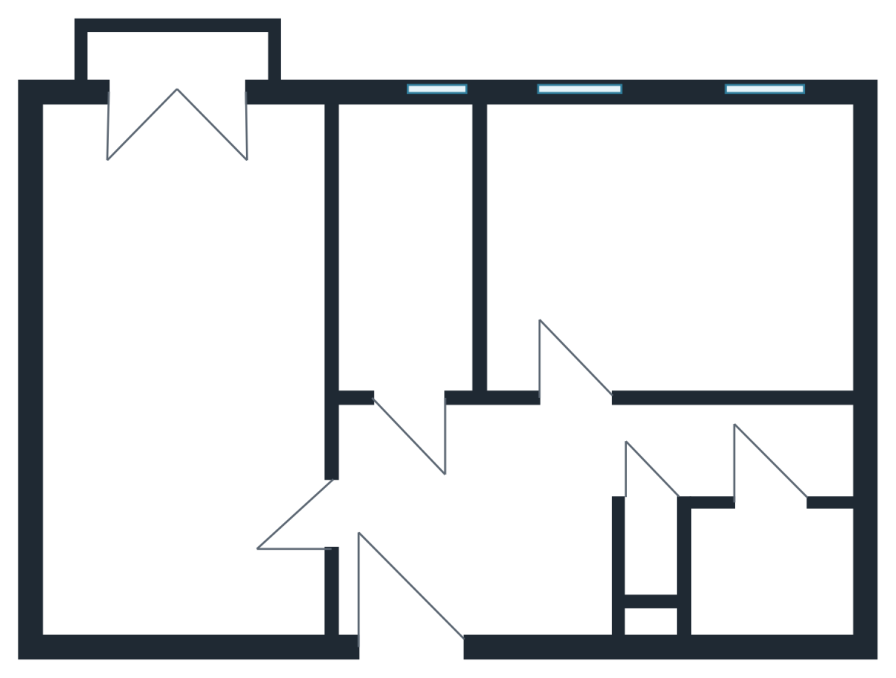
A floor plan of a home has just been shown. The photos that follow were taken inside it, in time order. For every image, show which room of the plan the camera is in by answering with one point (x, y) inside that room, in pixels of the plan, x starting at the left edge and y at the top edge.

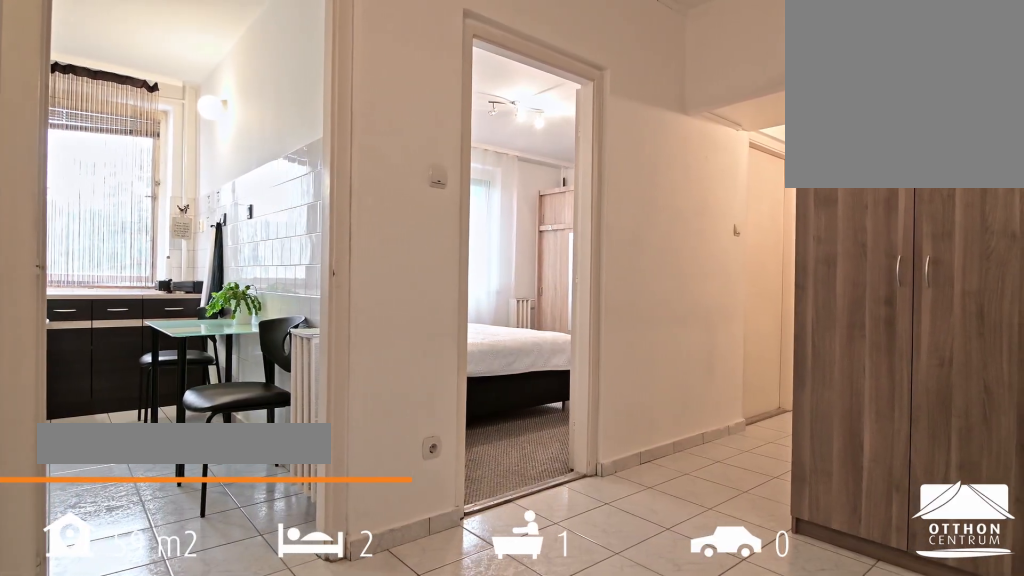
(477, 533)
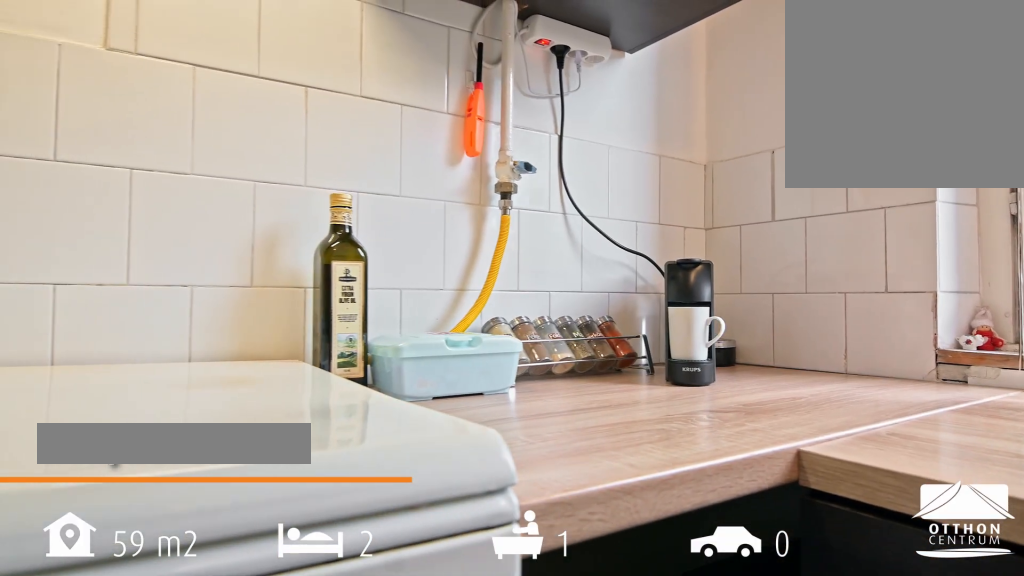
(416, 270)
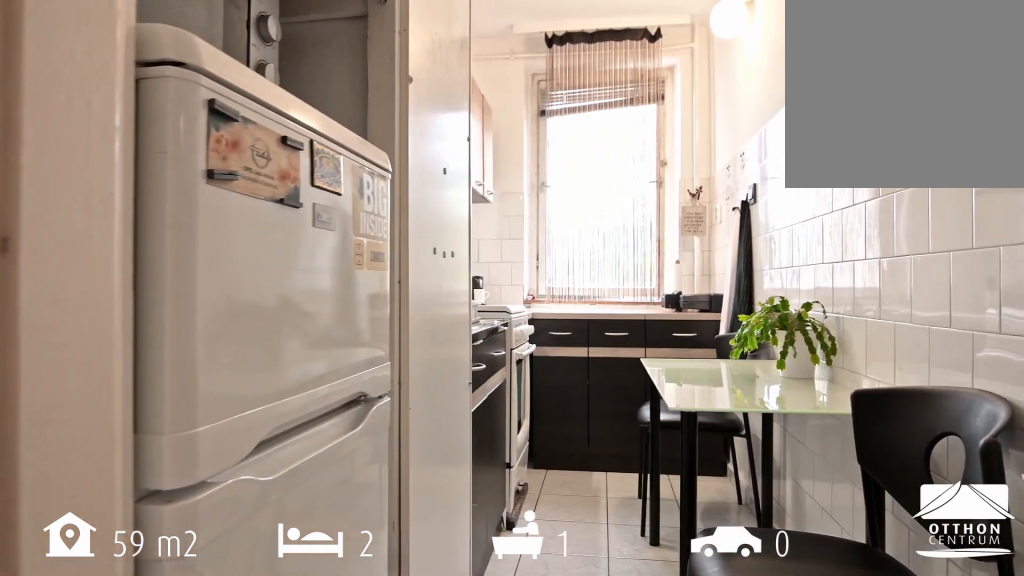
(416, 270)
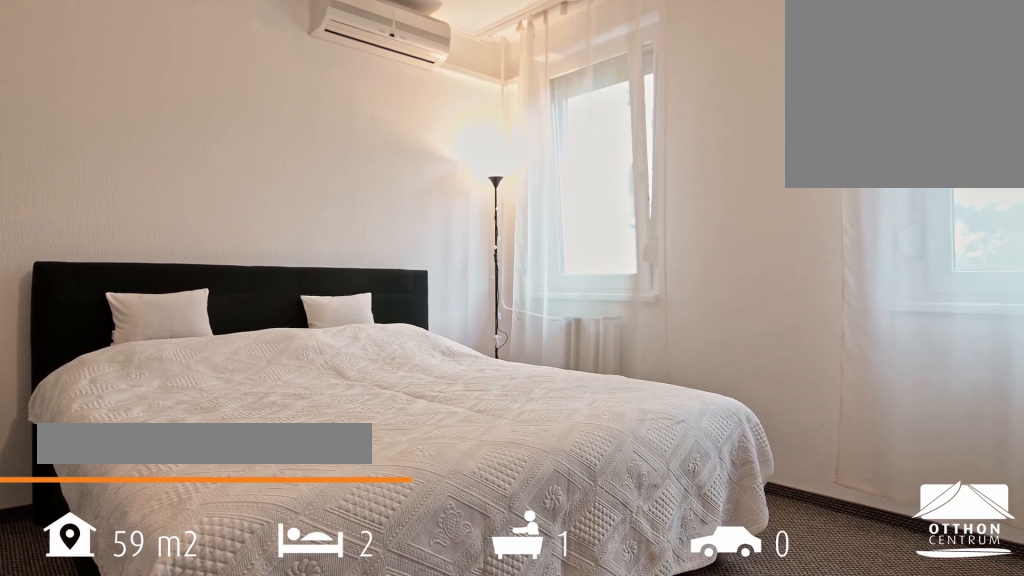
(675, 251)
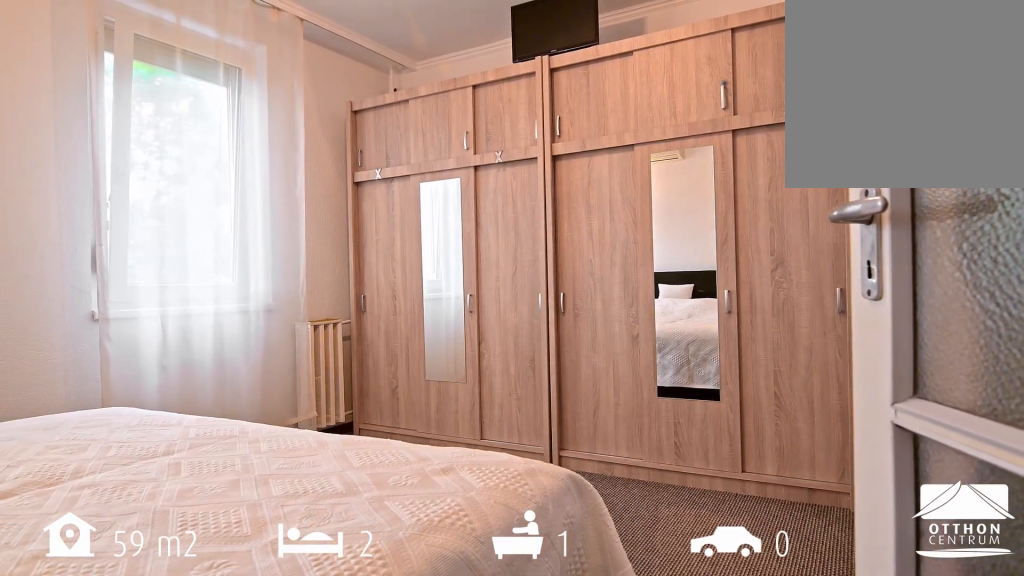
(676, 251)
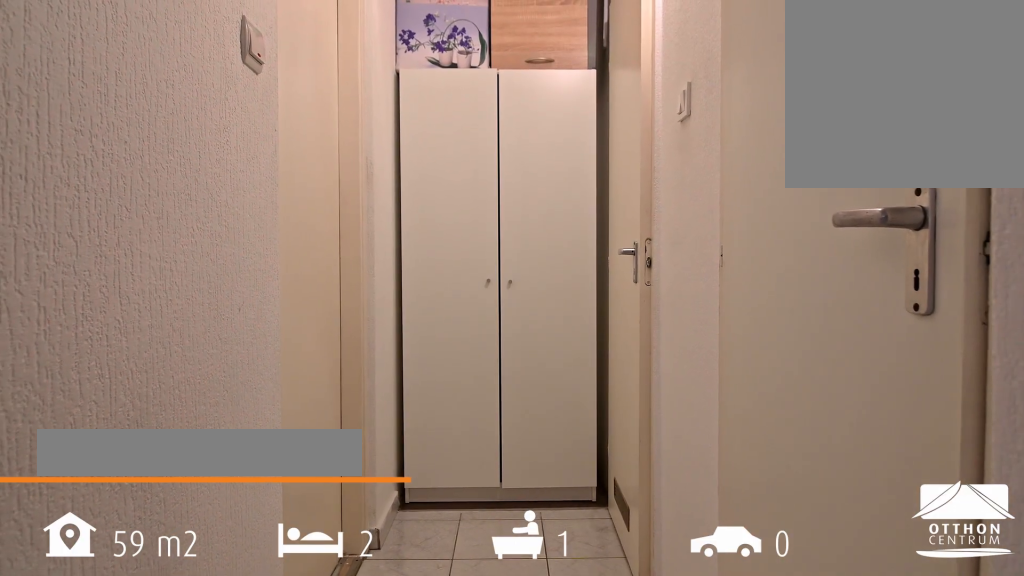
(699, 440)
